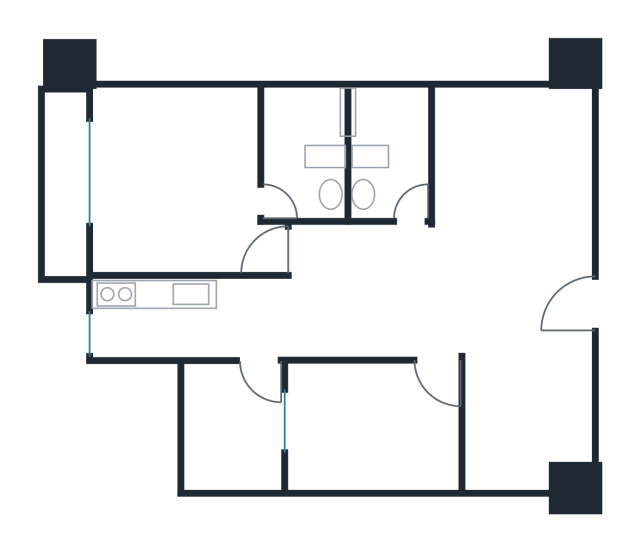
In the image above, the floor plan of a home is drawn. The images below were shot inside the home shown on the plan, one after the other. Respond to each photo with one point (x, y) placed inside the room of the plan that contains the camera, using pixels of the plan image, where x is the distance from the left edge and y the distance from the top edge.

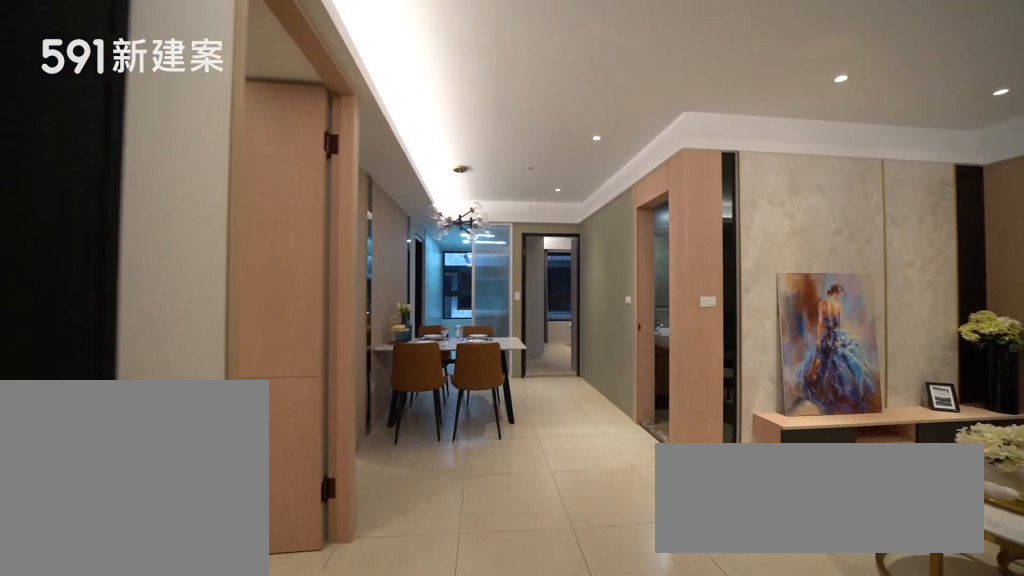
(525, 313)
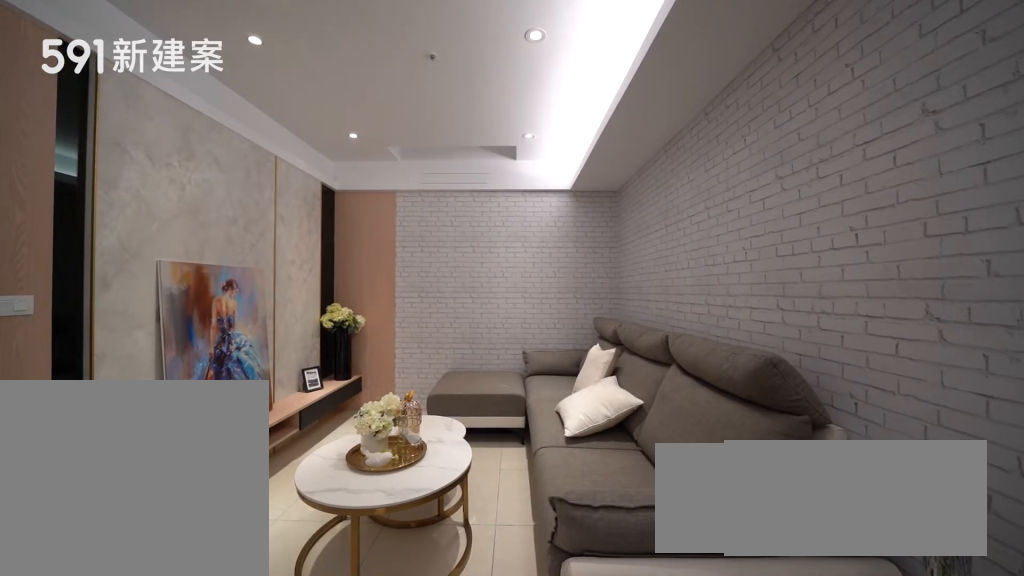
(516, 180)
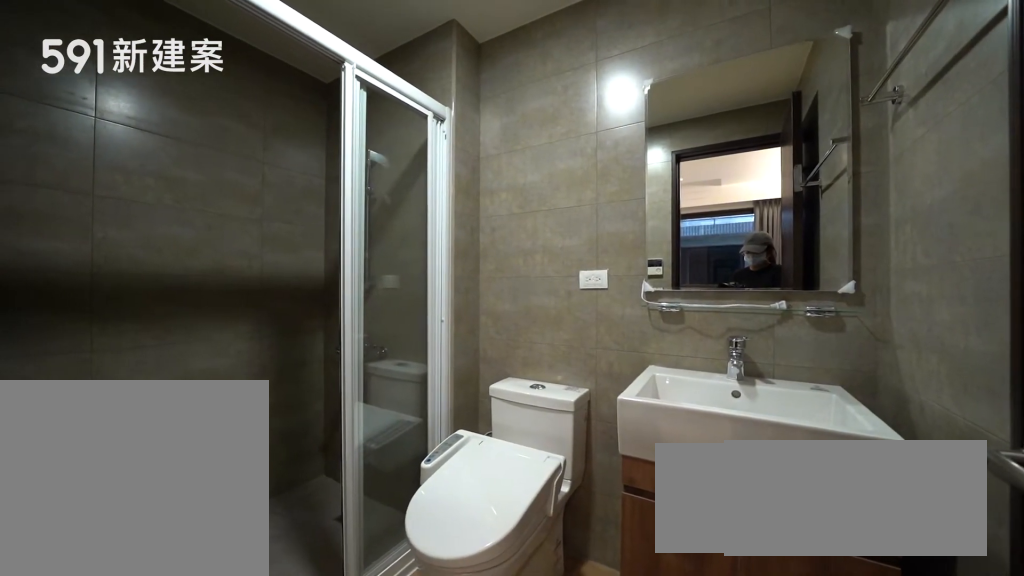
(306, 148)
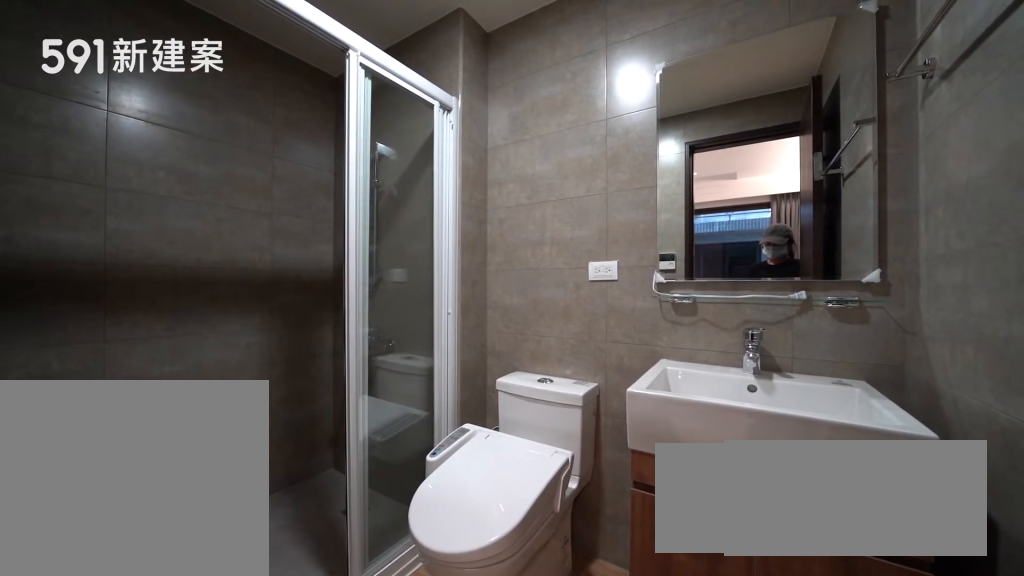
(306, 148)
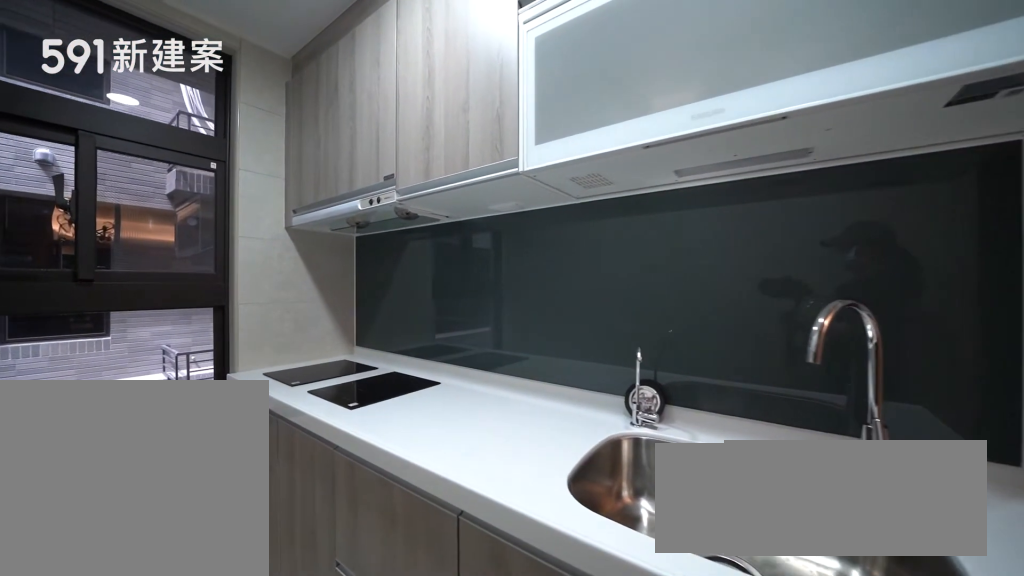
(182, 318)
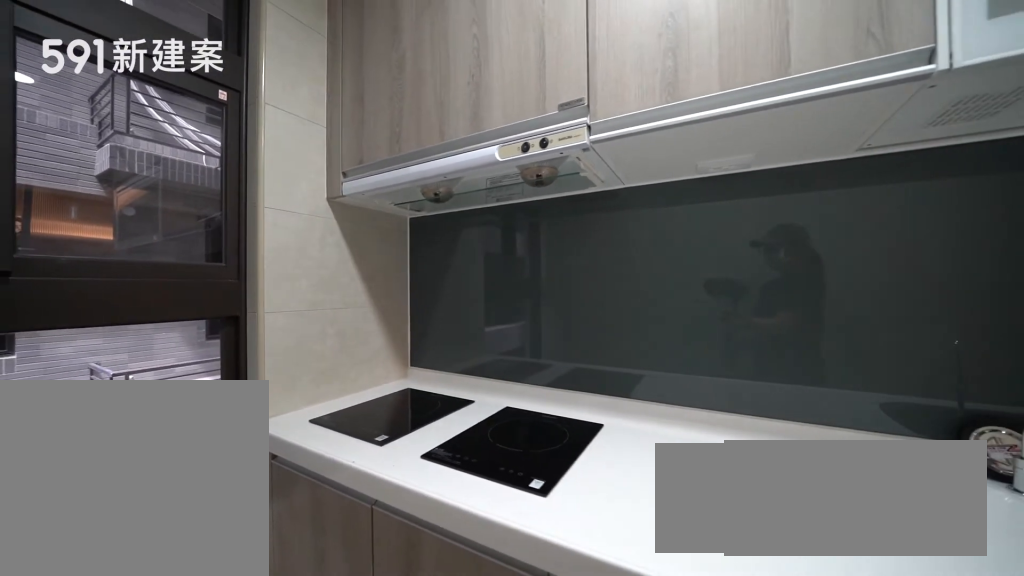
(182, 318)
